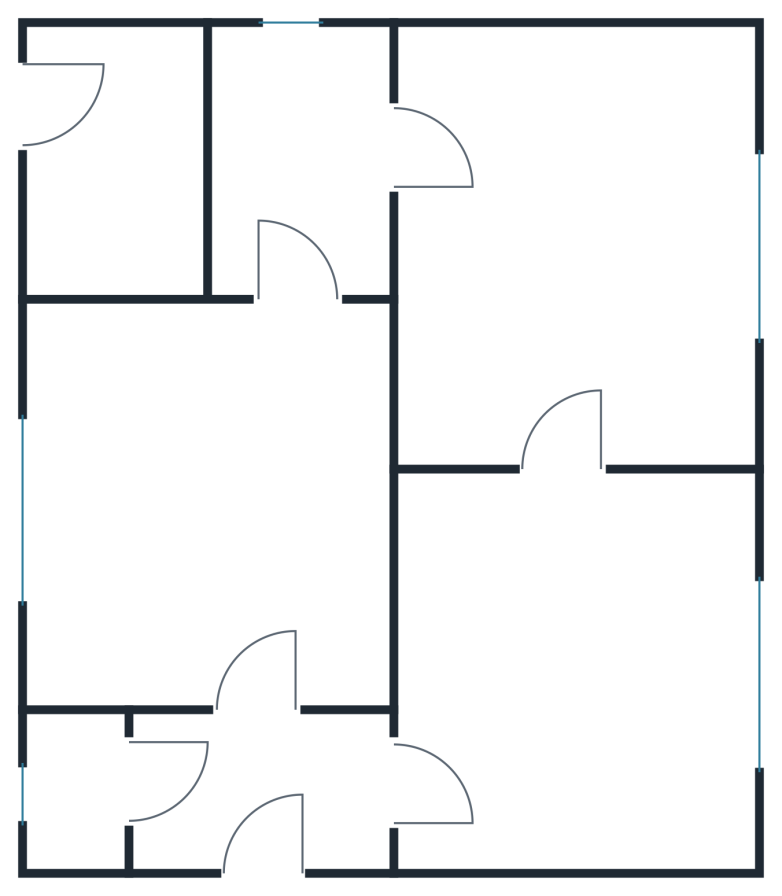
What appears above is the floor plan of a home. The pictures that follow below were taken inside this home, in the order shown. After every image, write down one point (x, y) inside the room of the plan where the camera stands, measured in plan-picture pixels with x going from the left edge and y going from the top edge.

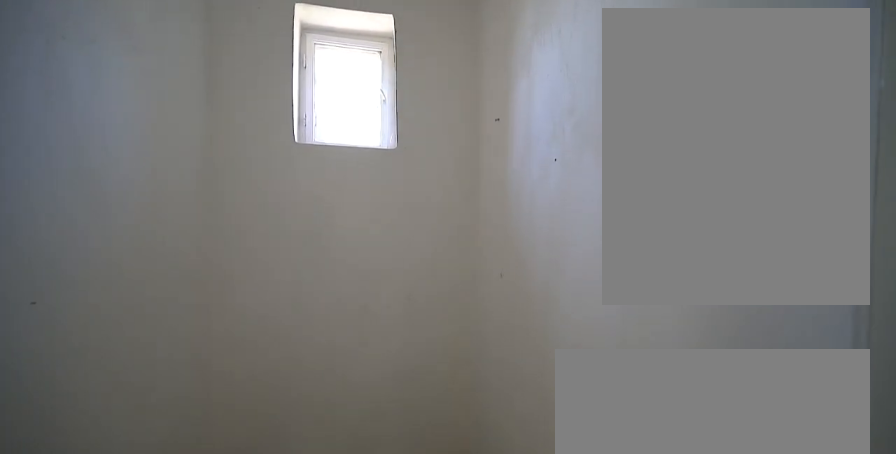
(80, 800)
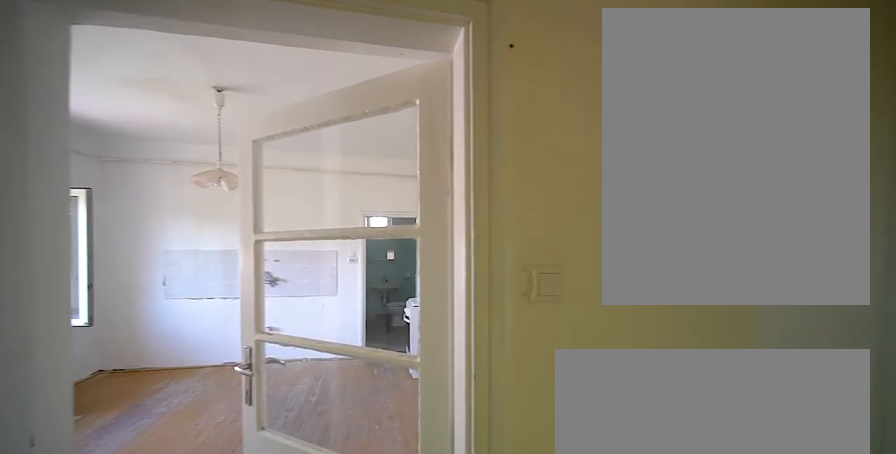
(271, 774)
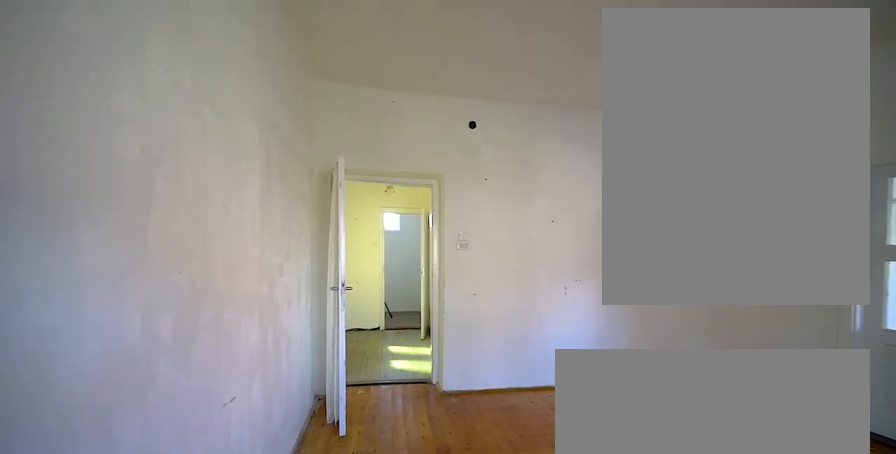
(582, 675)
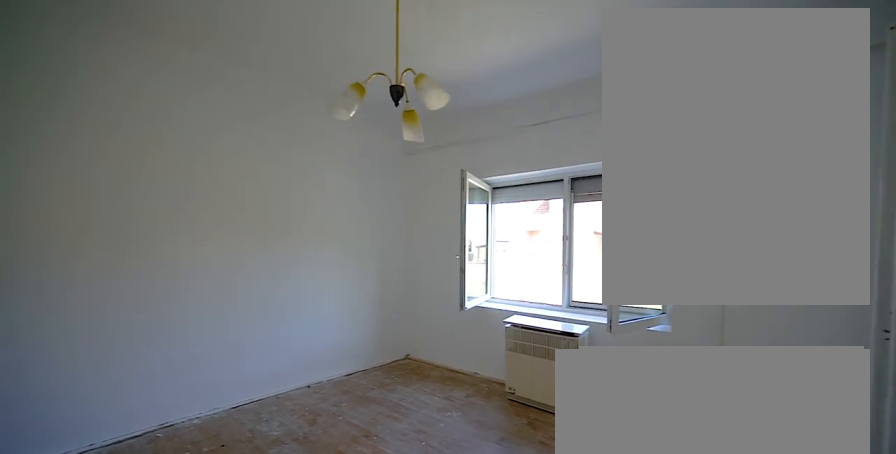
(590, 264)
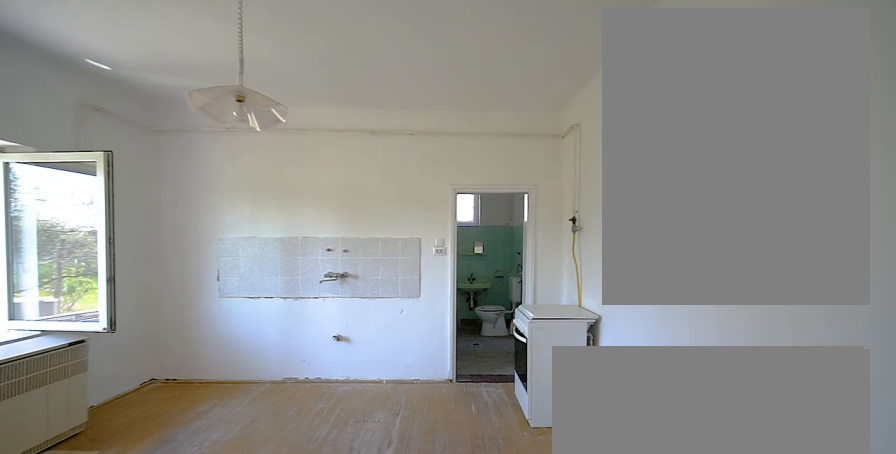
(209, 519)
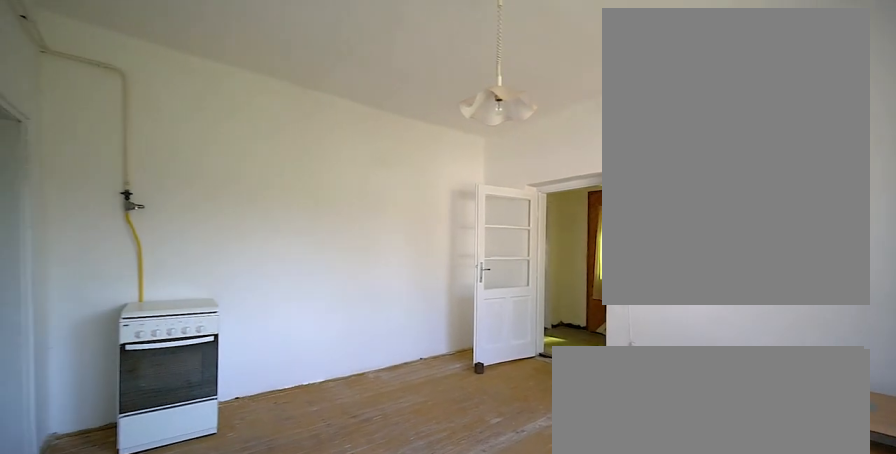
(209, 520)
